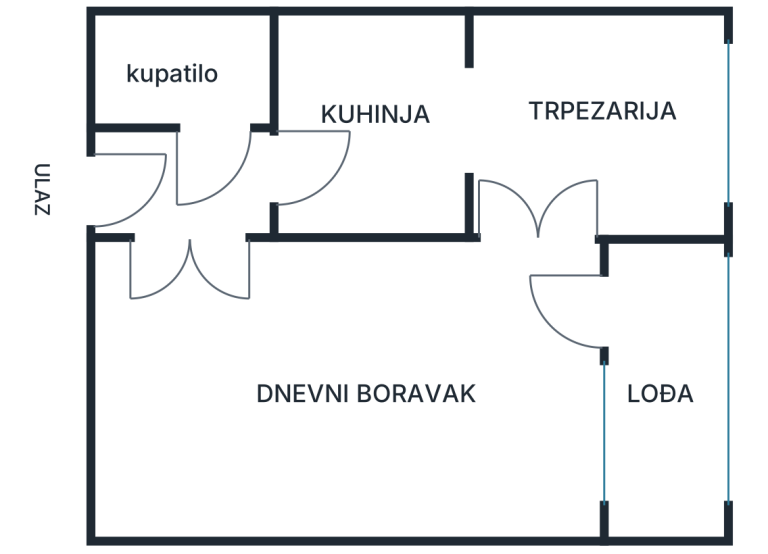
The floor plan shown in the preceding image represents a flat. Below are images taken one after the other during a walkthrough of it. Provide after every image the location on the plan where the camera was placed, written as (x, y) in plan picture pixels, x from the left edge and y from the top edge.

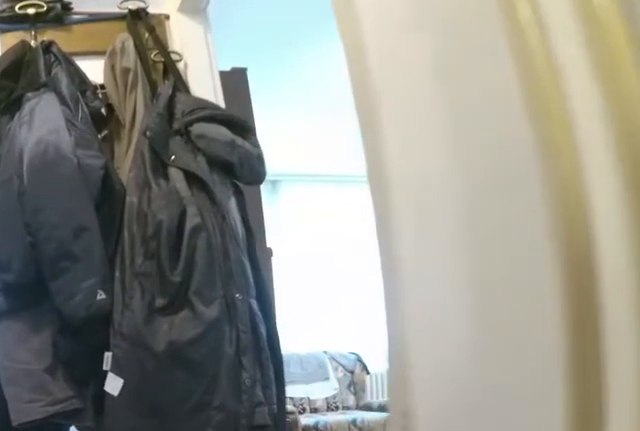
(71, 182)
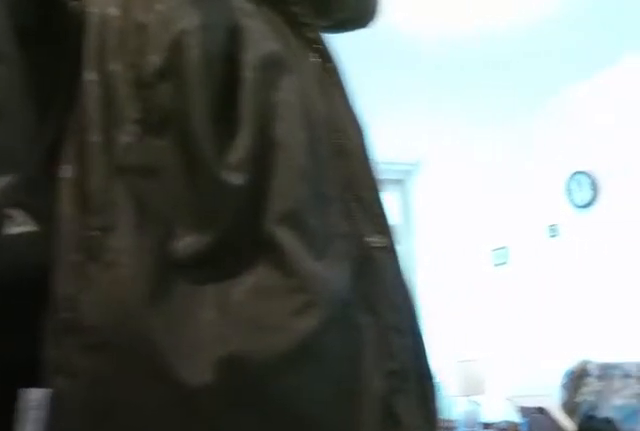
(176, 193)
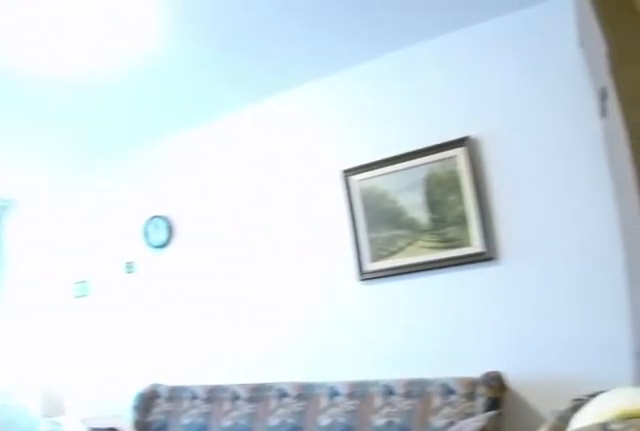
(170, 214)
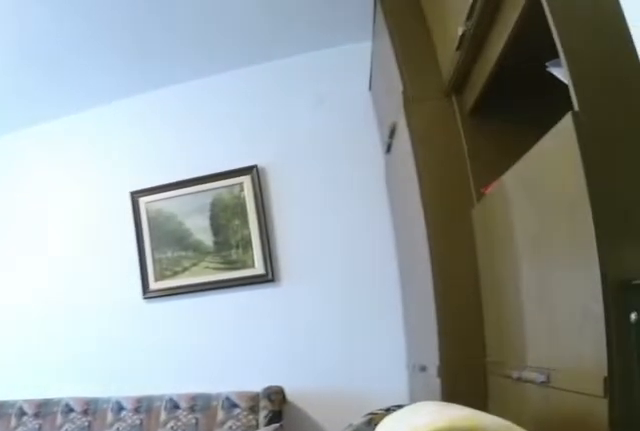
(175, 232)
